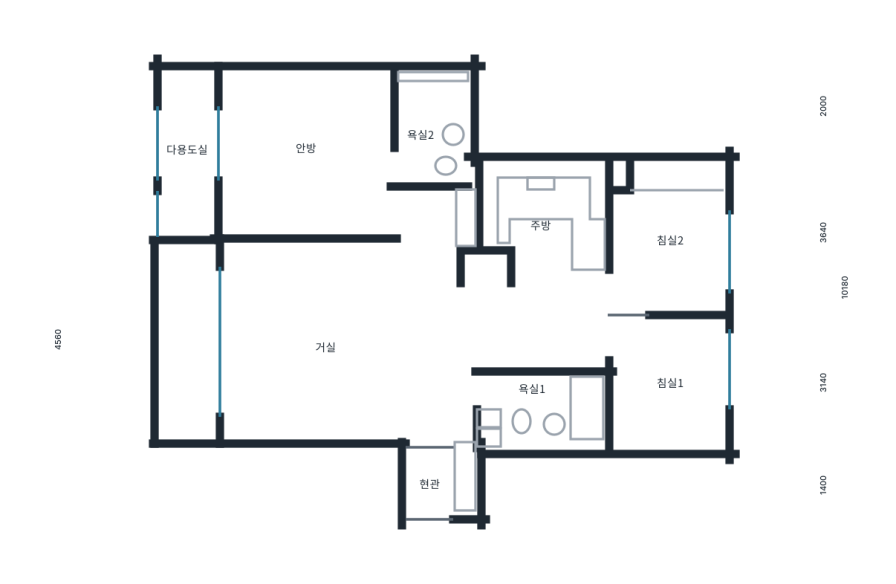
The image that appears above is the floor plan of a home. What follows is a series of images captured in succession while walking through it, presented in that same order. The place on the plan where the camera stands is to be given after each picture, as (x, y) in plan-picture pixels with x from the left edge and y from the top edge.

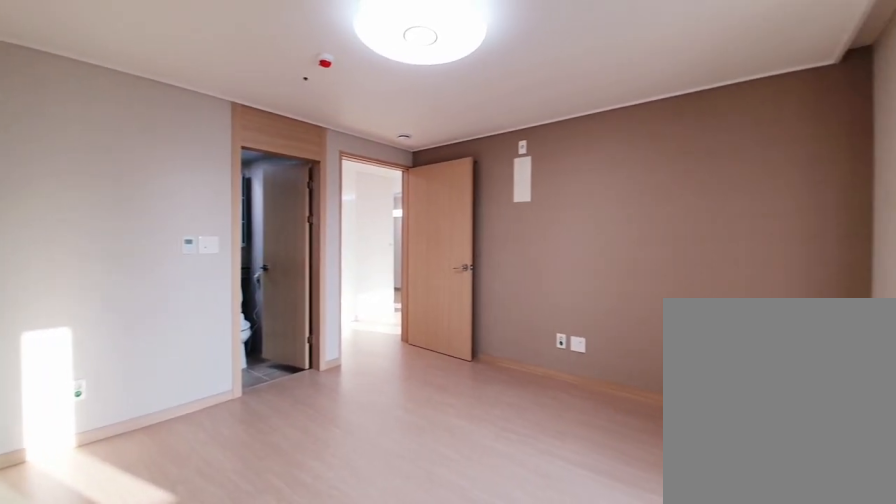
(292, 188)
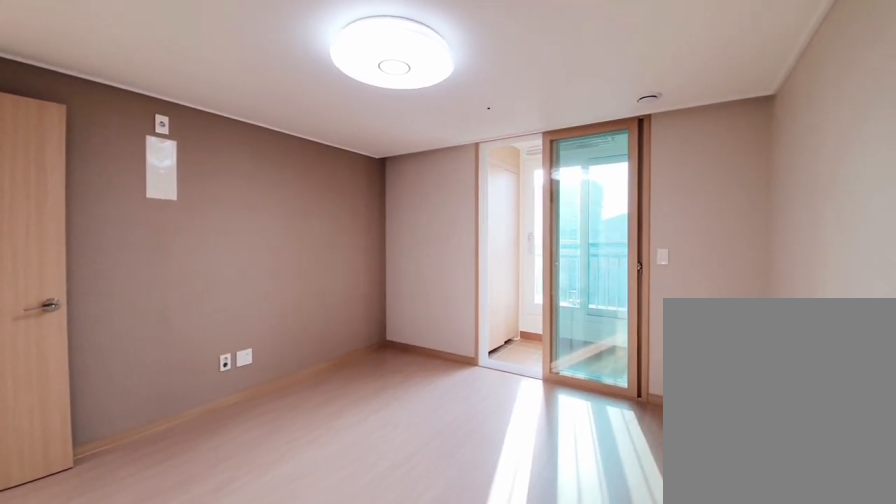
(293, 187)
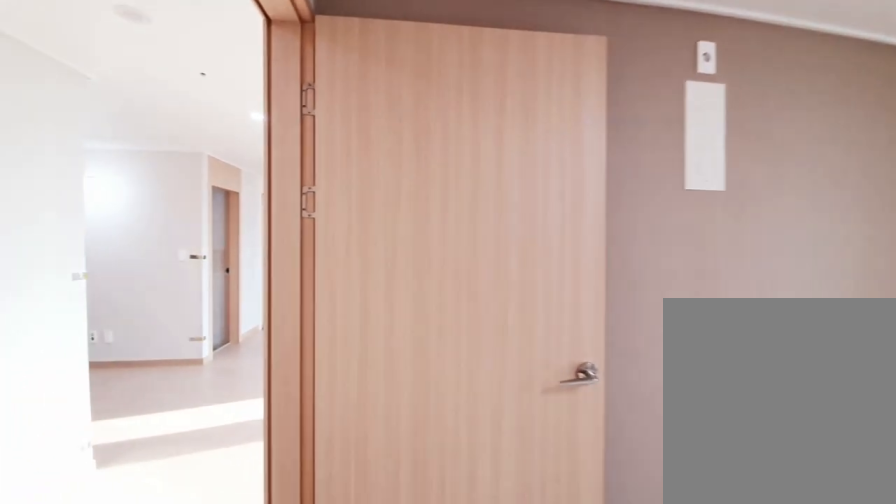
(293, 188)
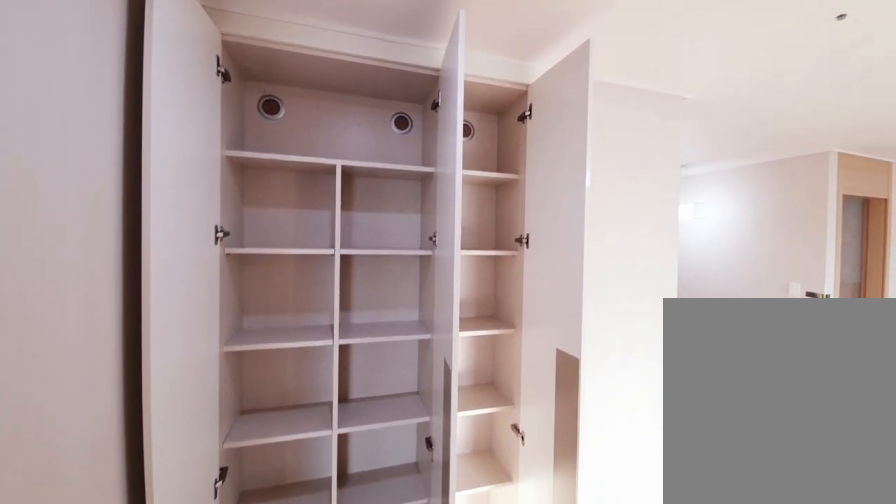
(425, 231)
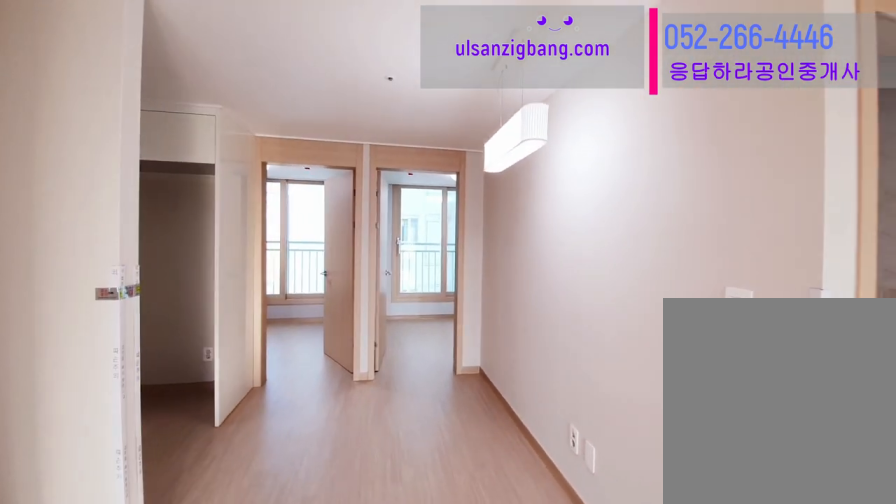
(438, 306)
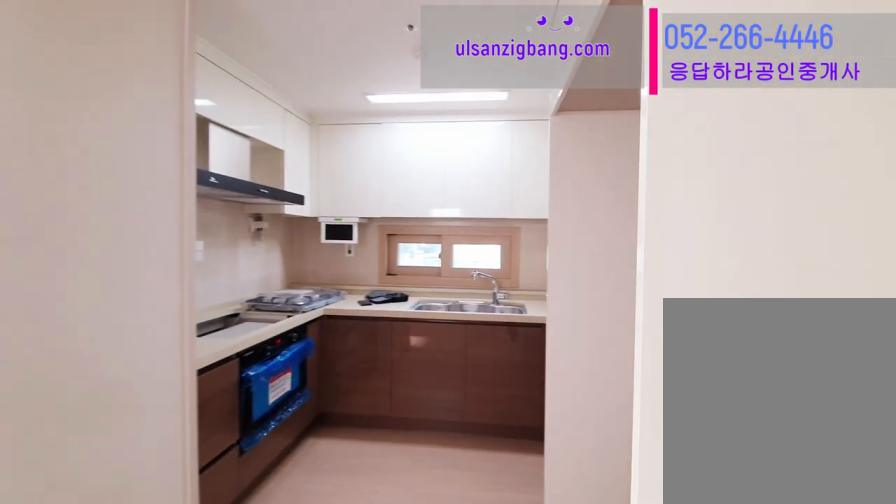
(548, 234)
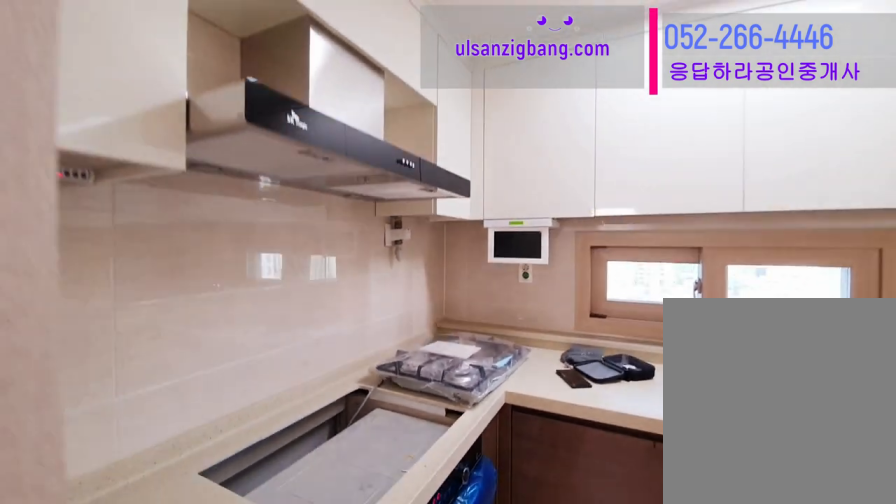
(548, 237)
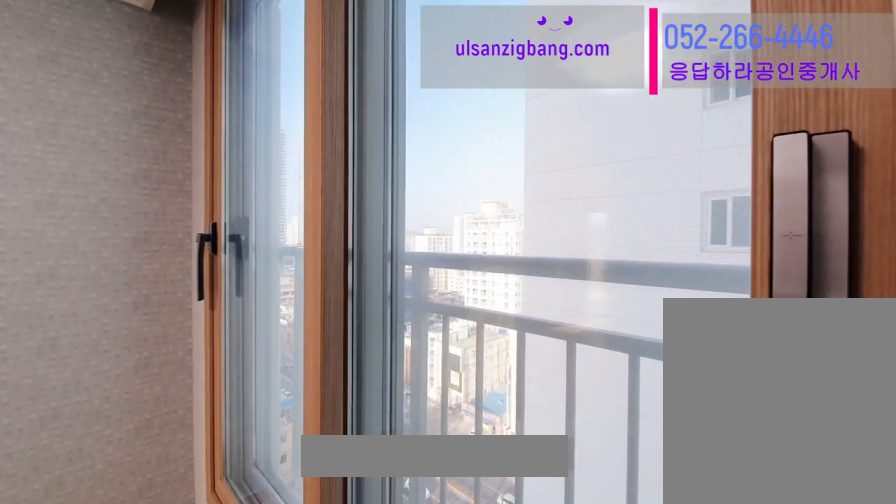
(678, 379)
